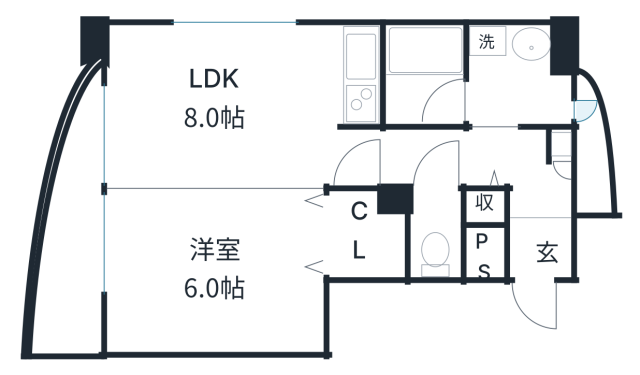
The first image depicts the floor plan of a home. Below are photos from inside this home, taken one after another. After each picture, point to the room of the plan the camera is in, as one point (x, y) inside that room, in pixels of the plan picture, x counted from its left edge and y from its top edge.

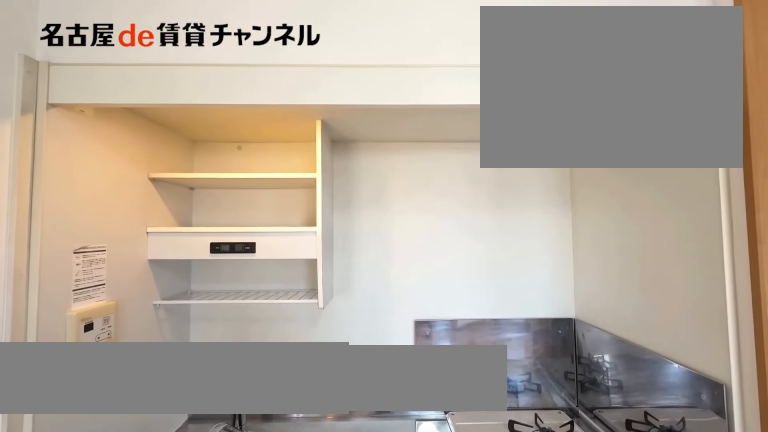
(364, 76)
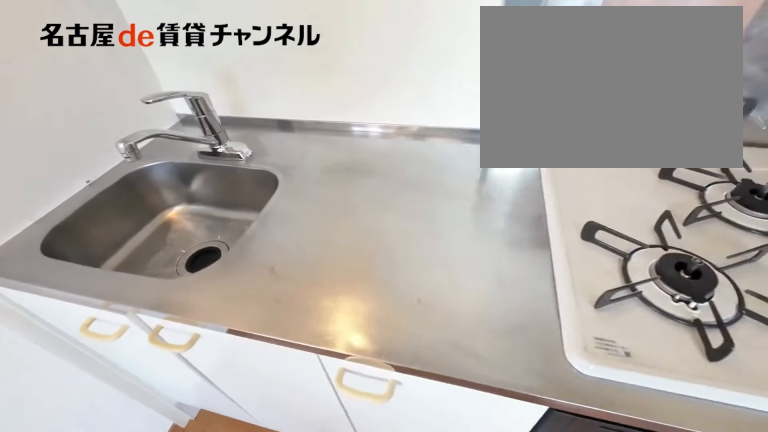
(364, 76)
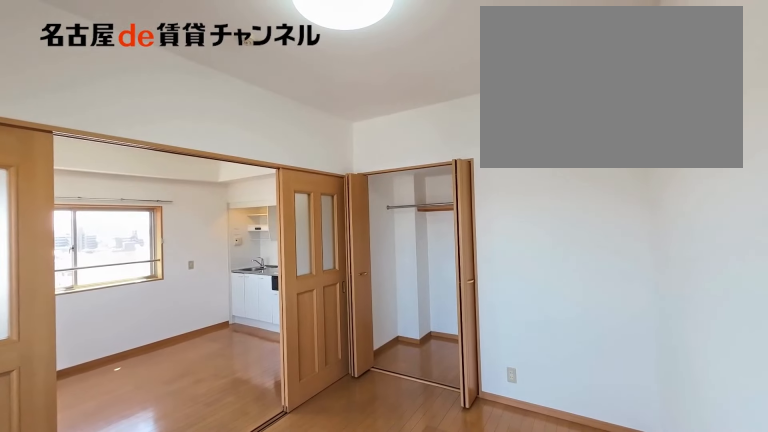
(214, 272)
